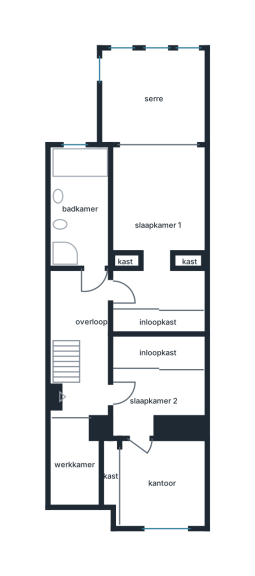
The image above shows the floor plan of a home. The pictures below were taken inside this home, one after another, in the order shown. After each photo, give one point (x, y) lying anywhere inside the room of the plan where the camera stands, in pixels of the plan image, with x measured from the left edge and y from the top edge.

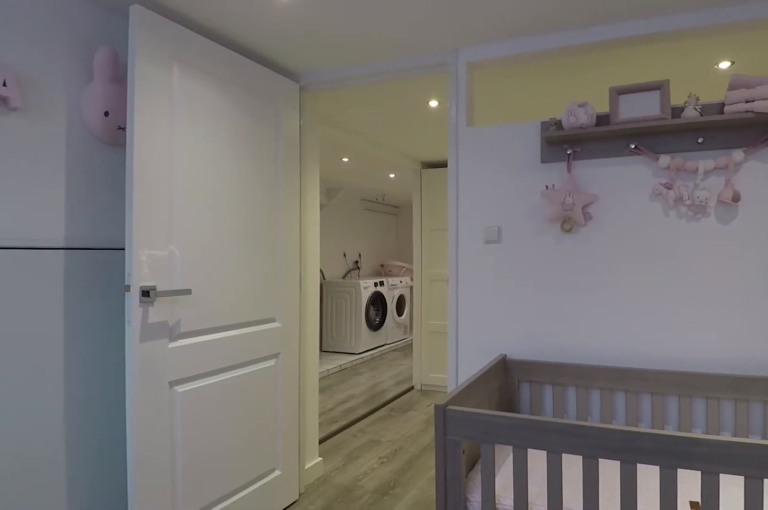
(162, 483)
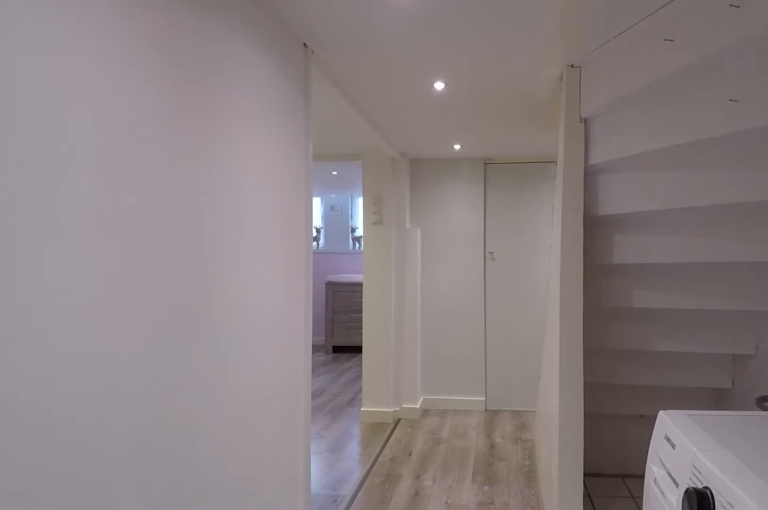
(86, 350)
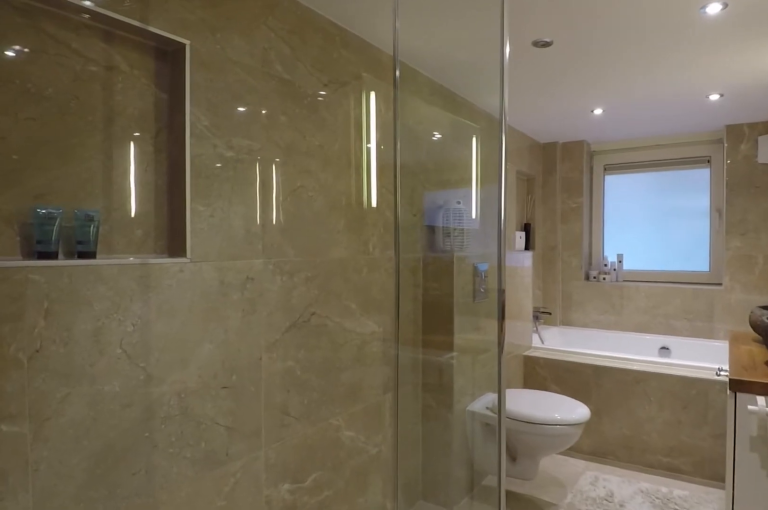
(80, 208)
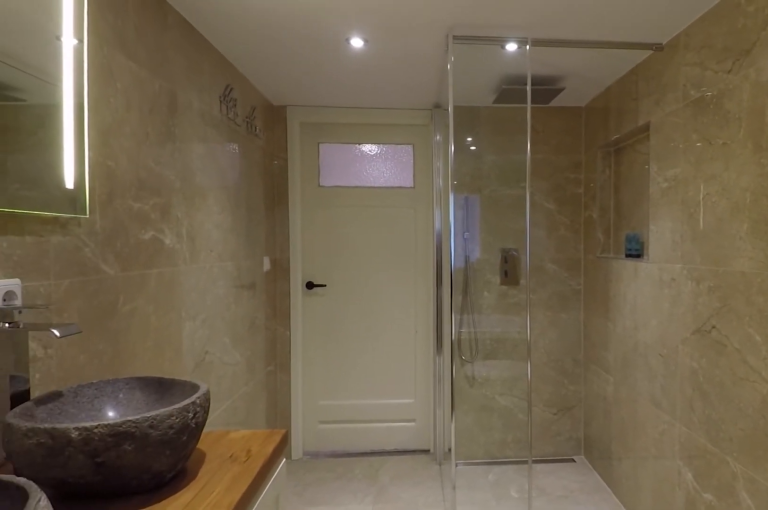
(80, 208)
